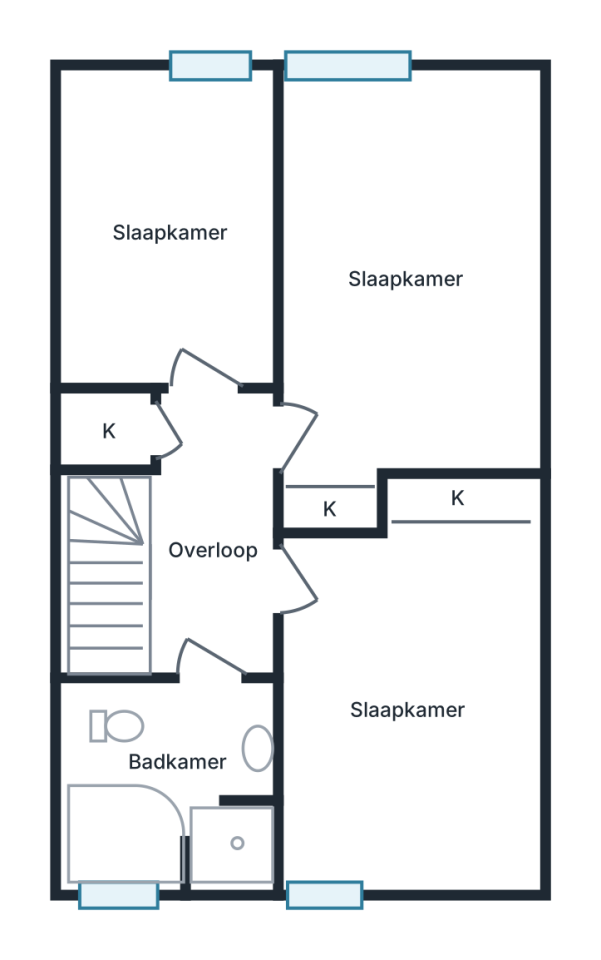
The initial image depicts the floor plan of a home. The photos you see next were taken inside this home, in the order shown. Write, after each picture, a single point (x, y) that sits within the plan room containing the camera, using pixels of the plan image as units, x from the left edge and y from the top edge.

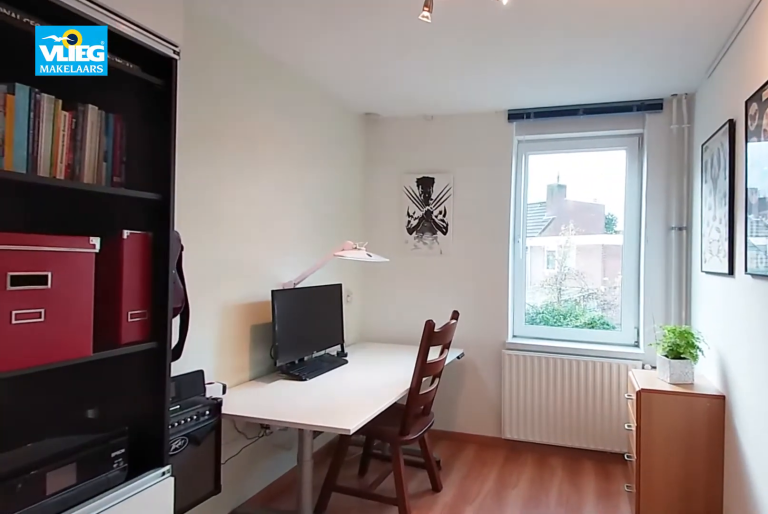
(153, 234)
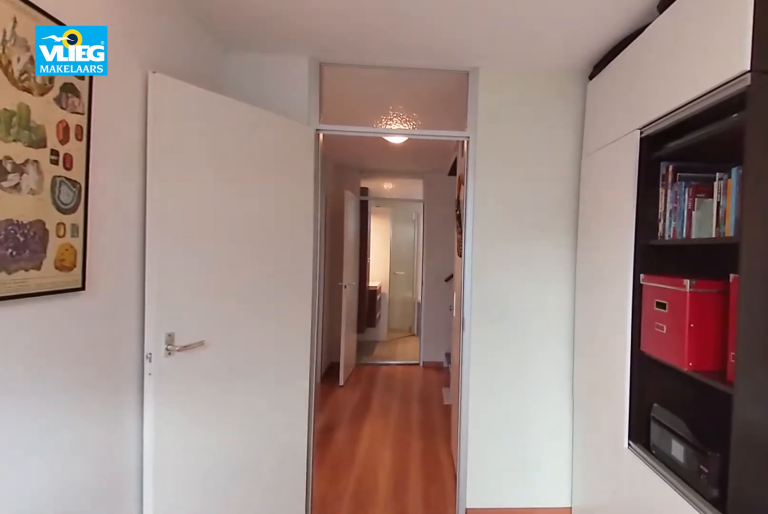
(154, 234)
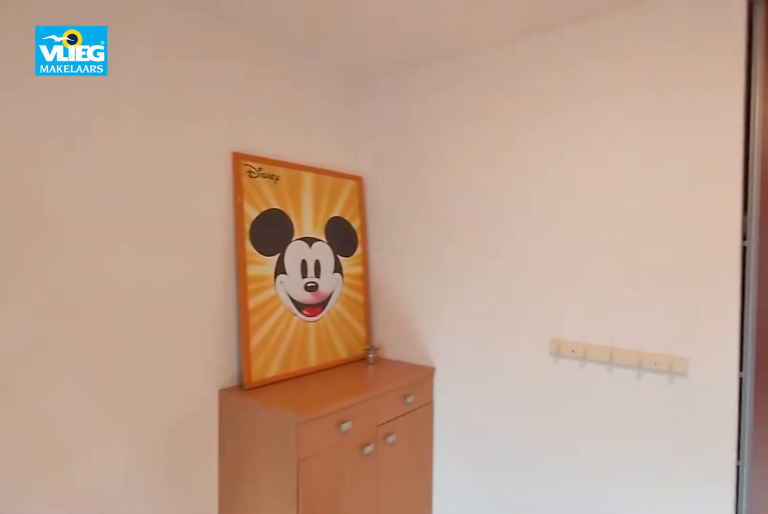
(442, 112)
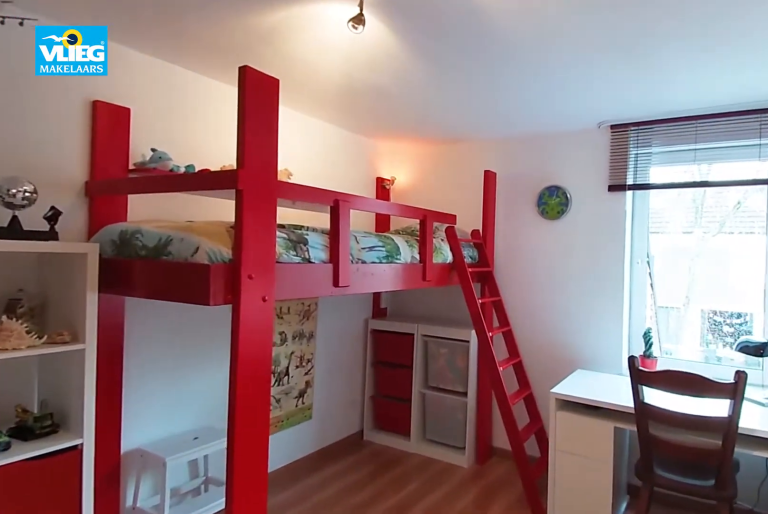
(409, 706)
